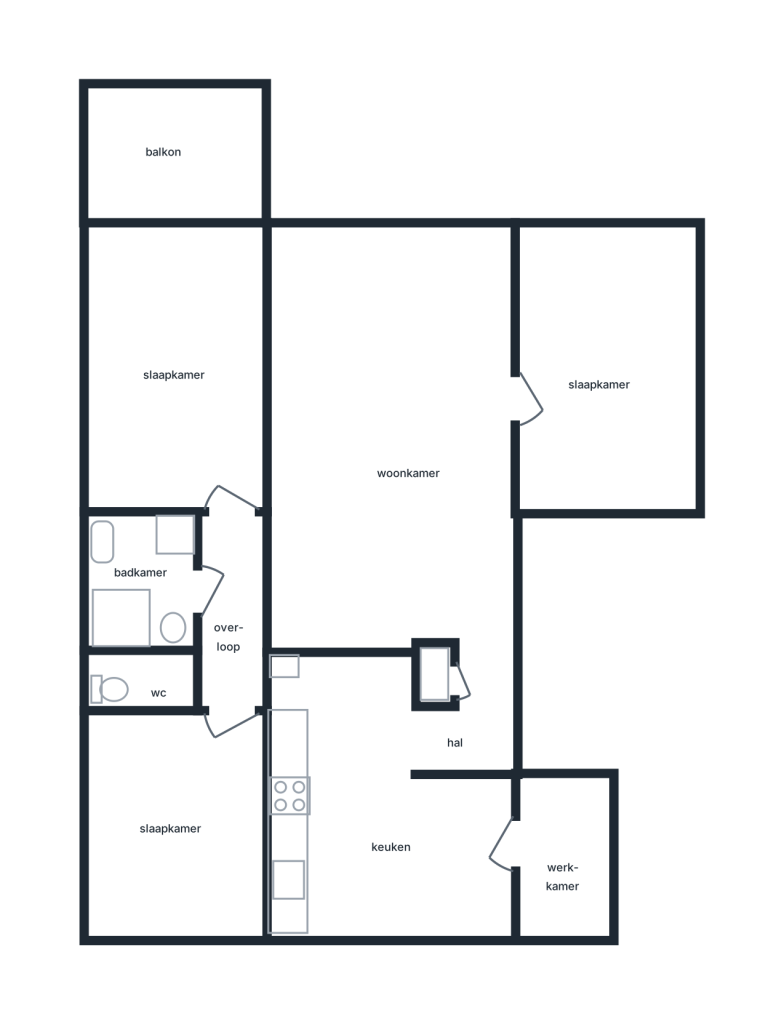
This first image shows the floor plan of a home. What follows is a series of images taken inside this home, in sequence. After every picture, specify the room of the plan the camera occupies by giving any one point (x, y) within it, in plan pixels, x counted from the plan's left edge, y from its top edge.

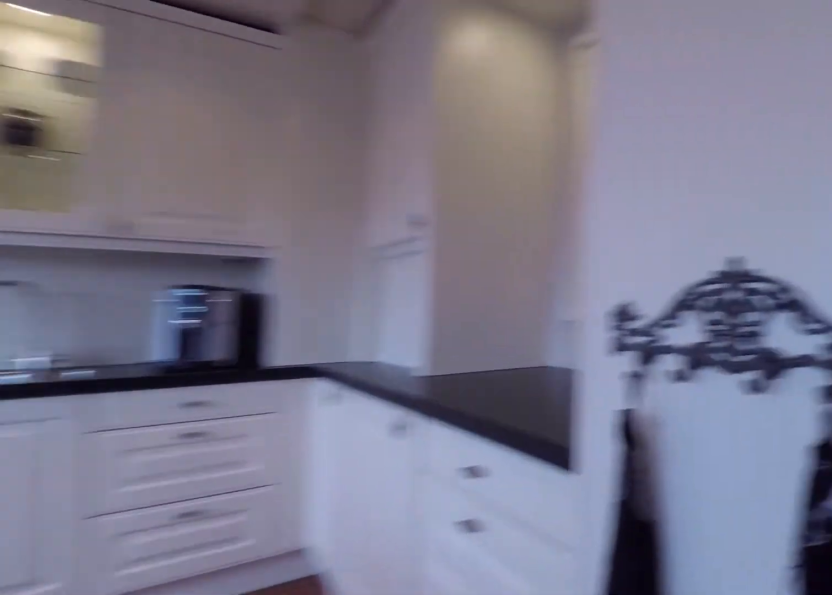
(391, 798)
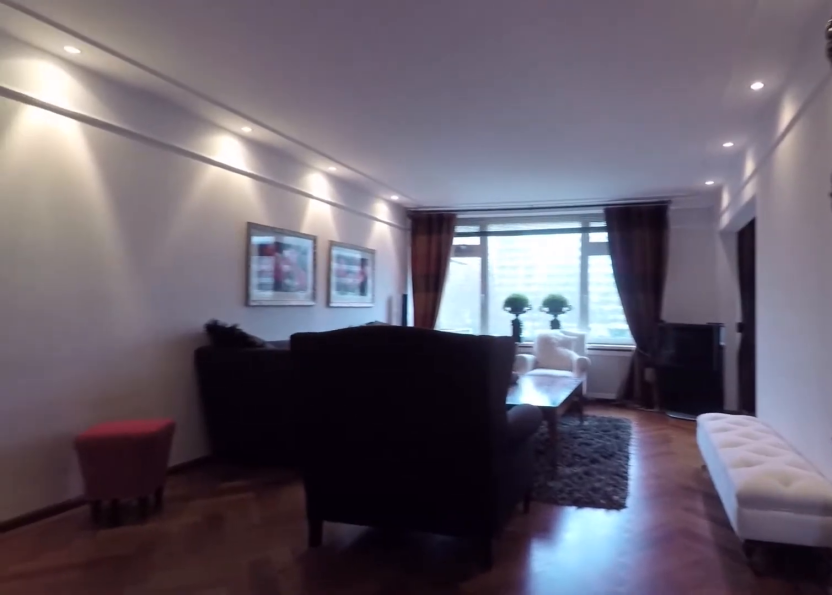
(391, 437)
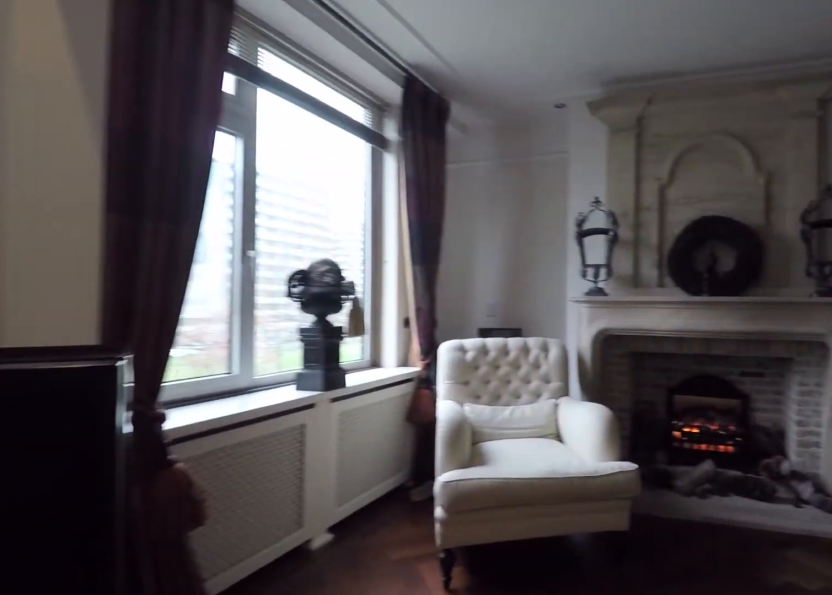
(391, 437)
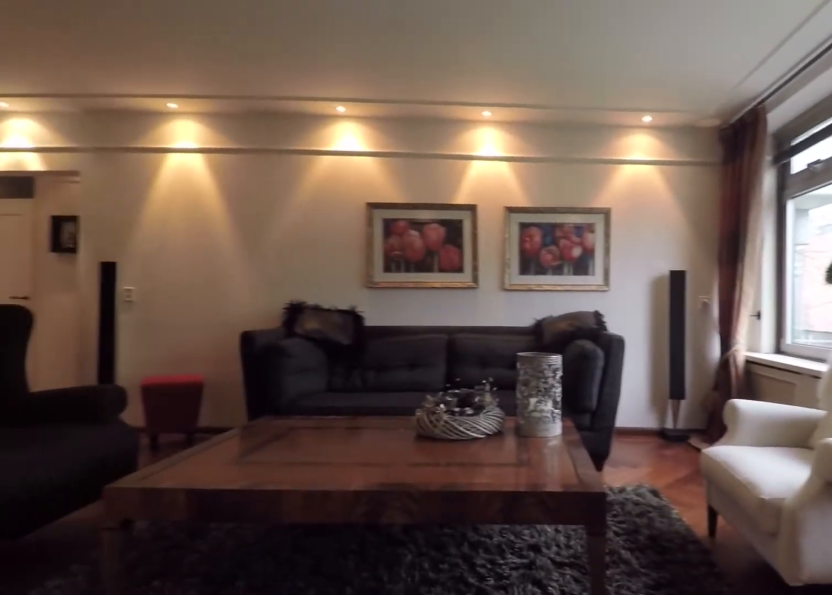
(391, 437)
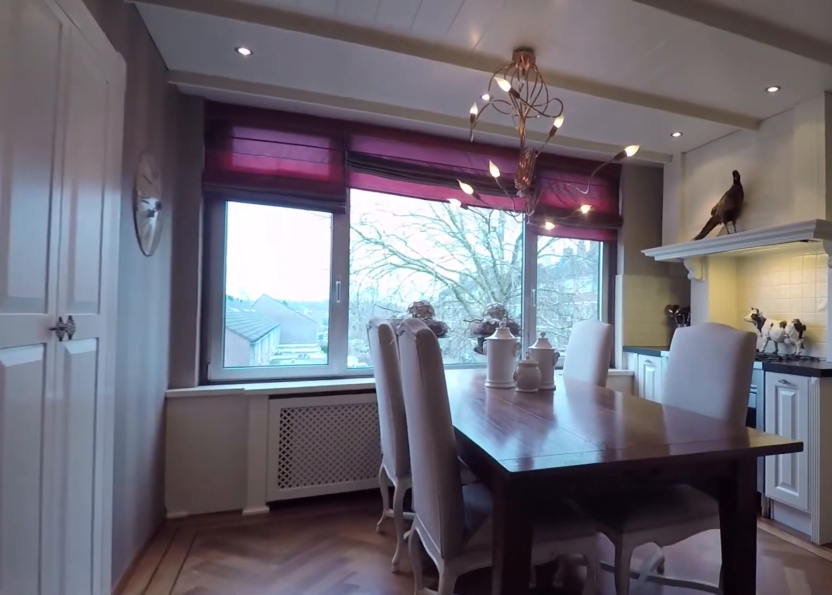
(390, 797)
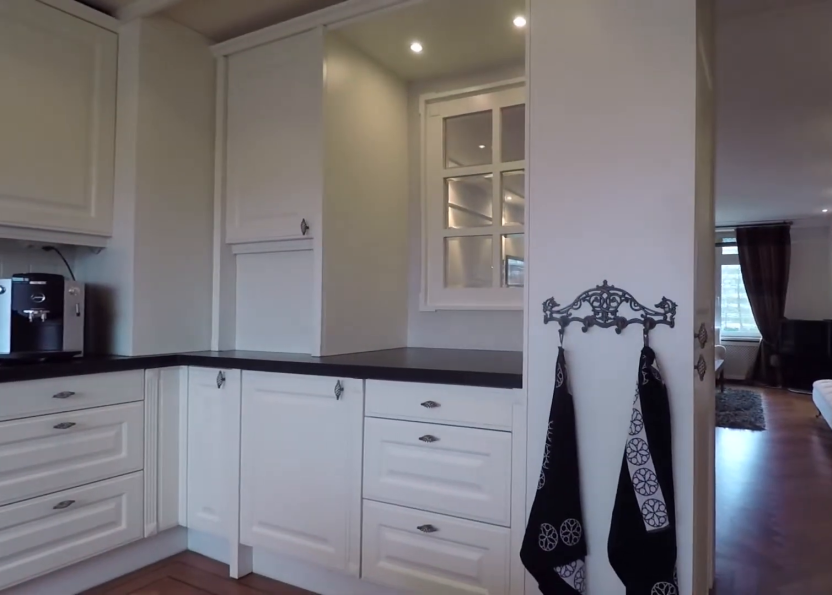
(390, 797)
